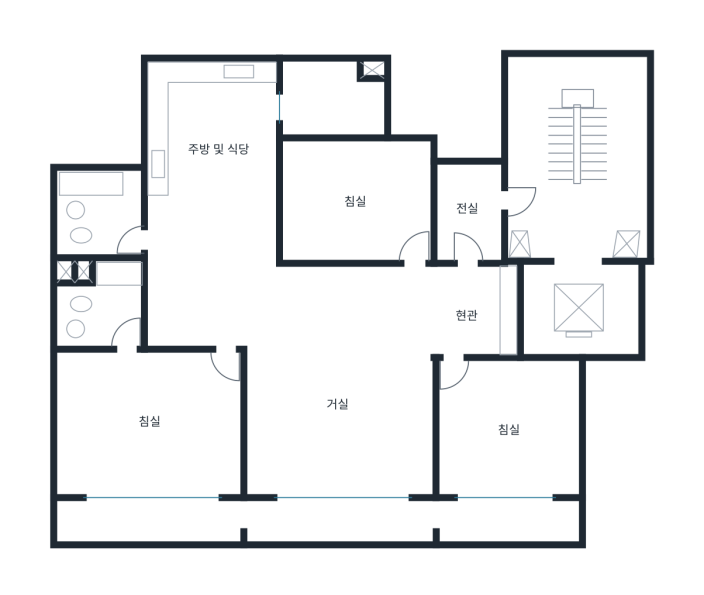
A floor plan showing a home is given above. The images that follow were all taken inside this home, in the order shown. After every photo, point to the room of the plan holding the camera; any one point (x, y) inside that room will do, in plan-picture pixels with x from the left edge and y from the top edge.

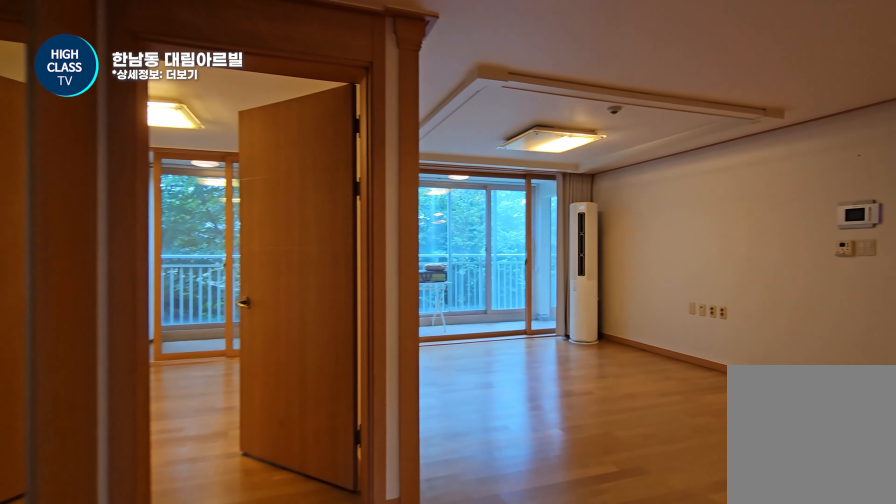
(475, 309)
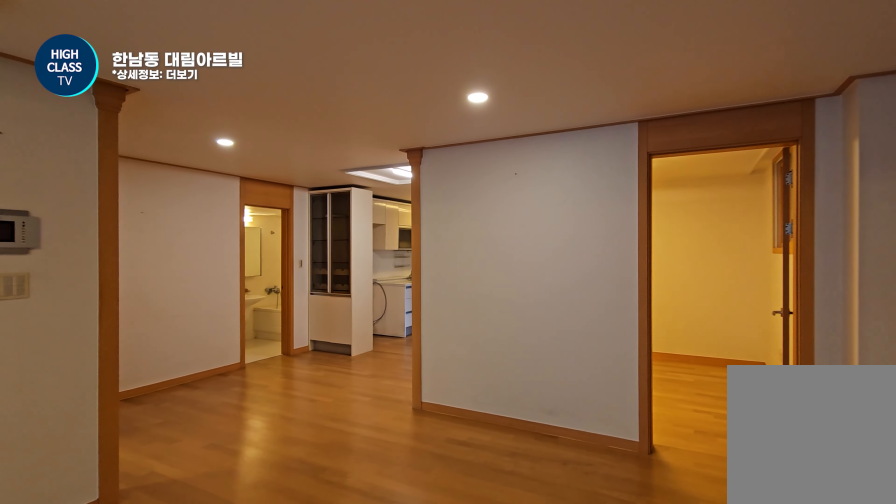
(338, 379)
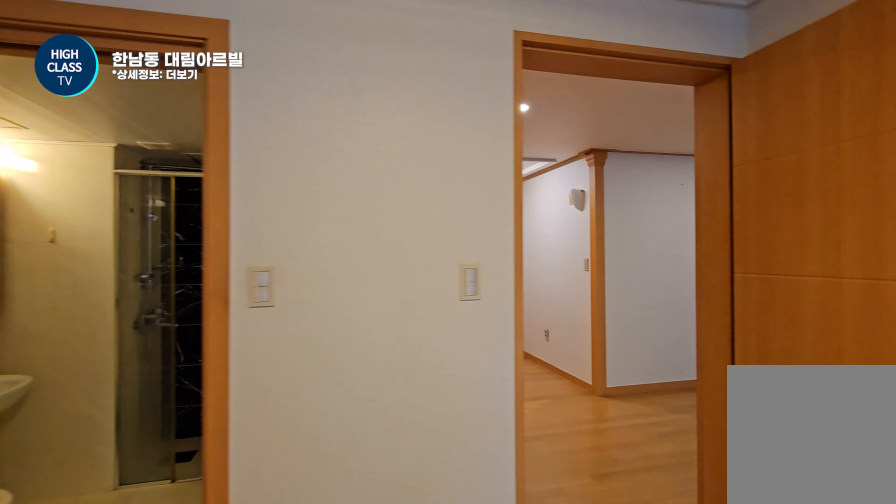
(152, 419)
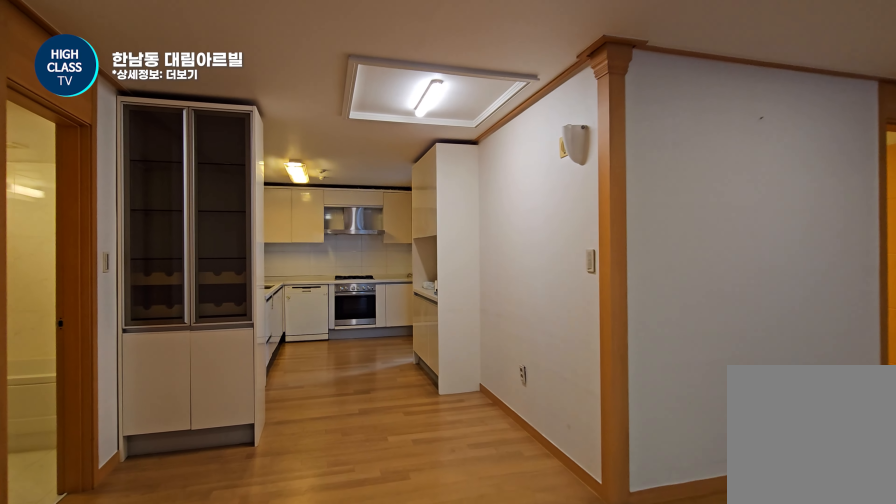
(288, 308)
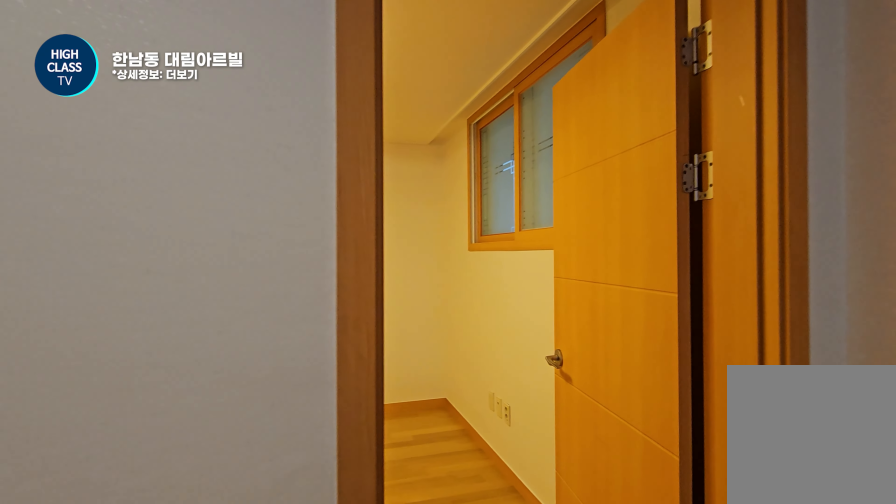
(288, 308)
